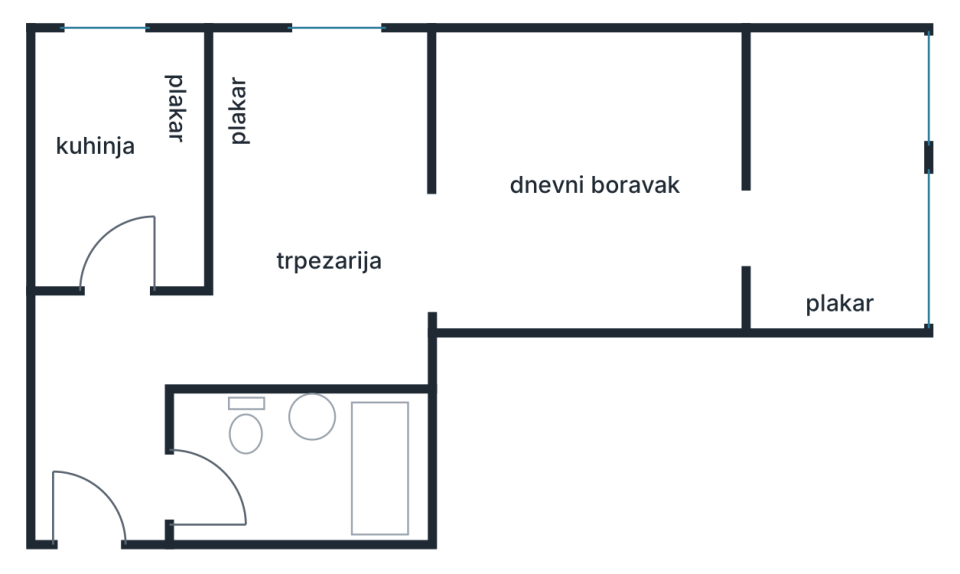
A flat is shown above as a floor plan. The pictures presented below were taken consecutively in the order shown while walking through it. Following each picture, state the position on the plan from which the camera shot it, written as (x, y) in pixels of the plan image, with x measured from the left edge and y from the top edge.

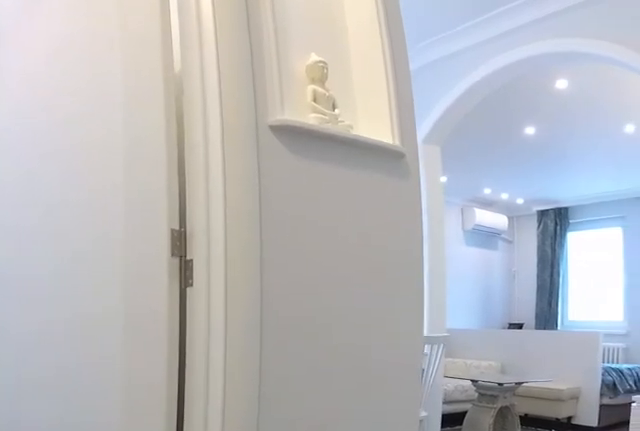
(96, 361)
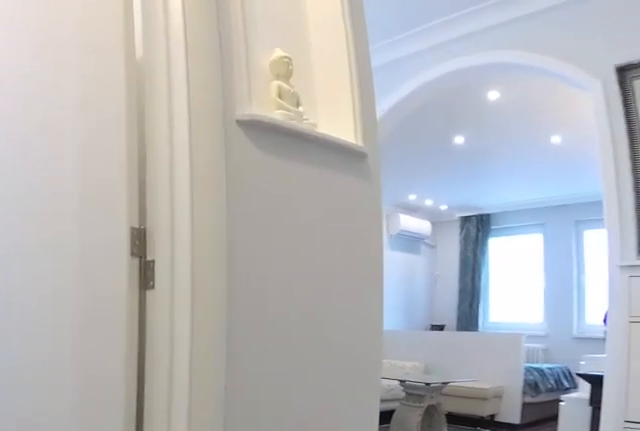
(93, 355)
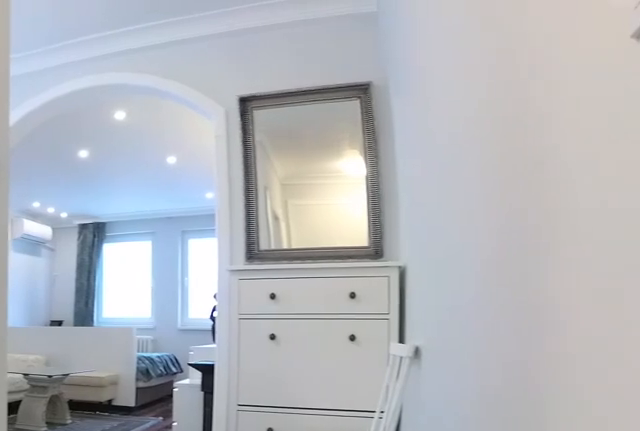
(104, 341)
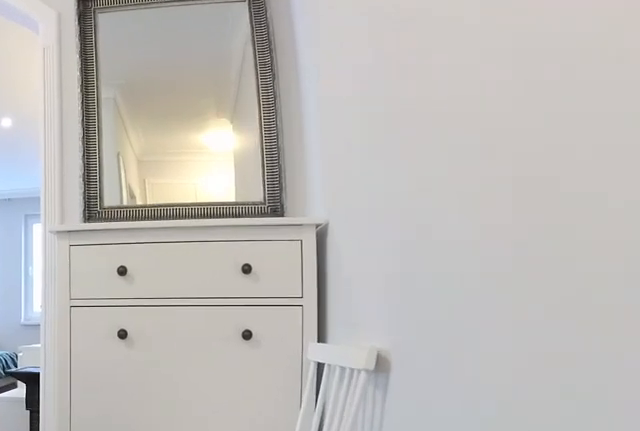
(227, 339)
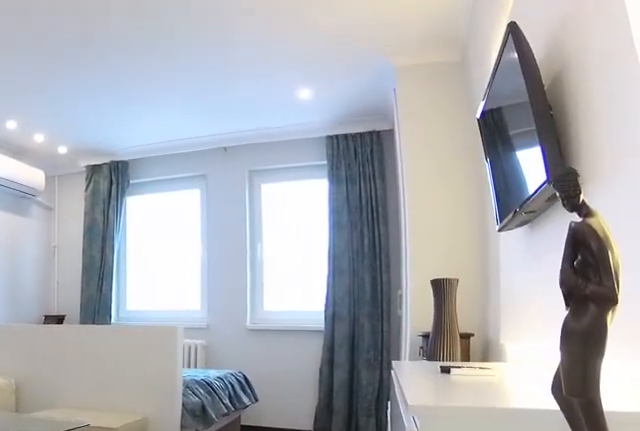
(375, 298)
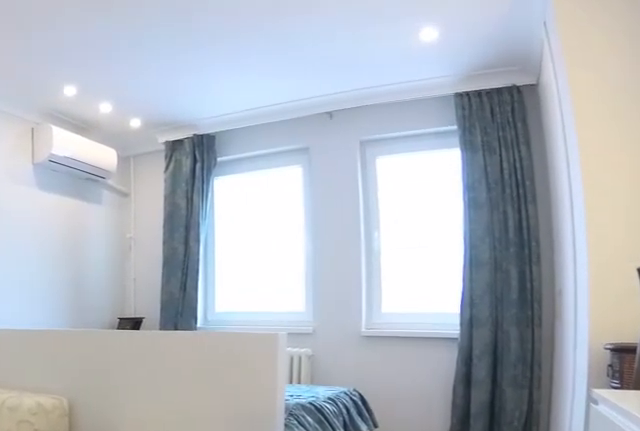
(483, 300)
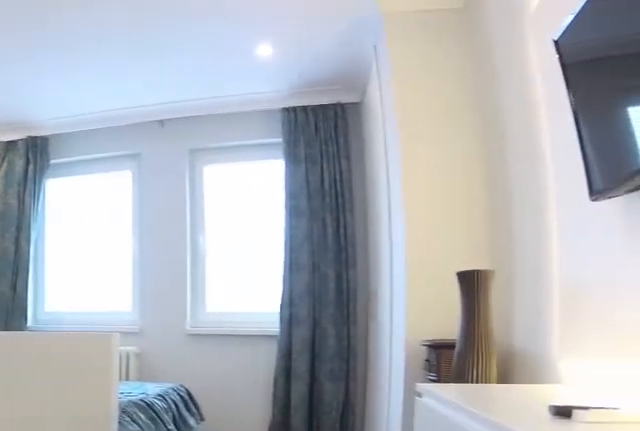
(484, 301)
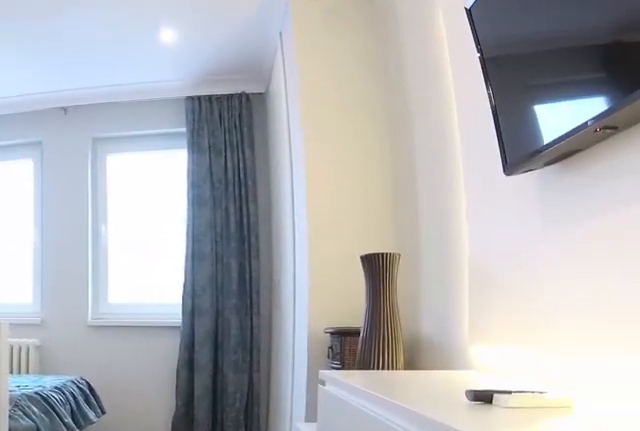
(503, 295)
